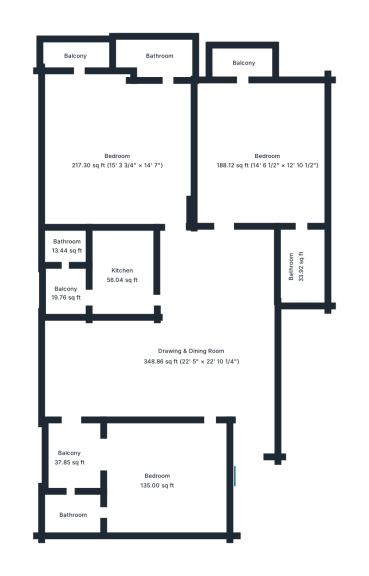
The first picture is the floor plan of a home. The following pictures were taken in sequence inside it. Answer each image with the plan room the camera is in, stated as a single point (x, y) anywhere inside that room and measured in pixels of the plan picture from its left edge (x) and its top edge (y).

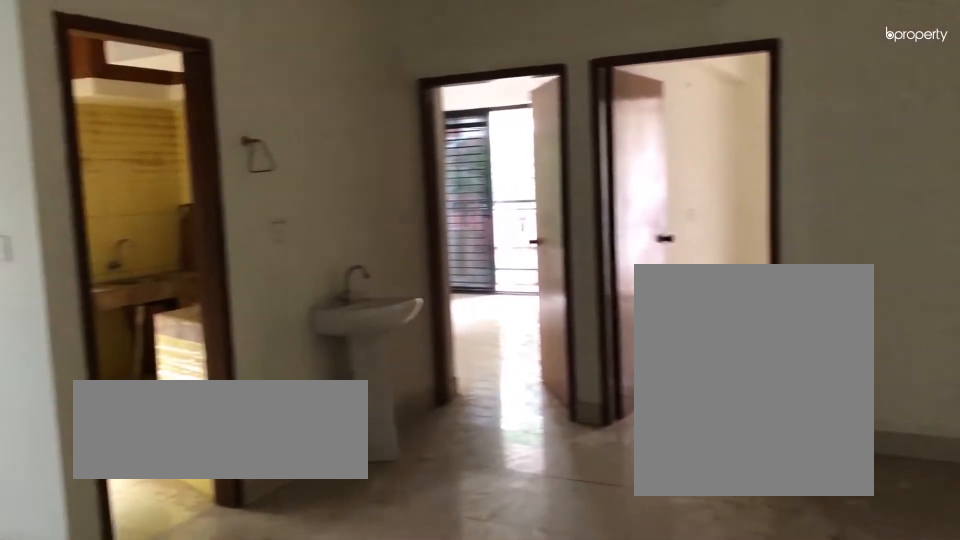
(192, 357)
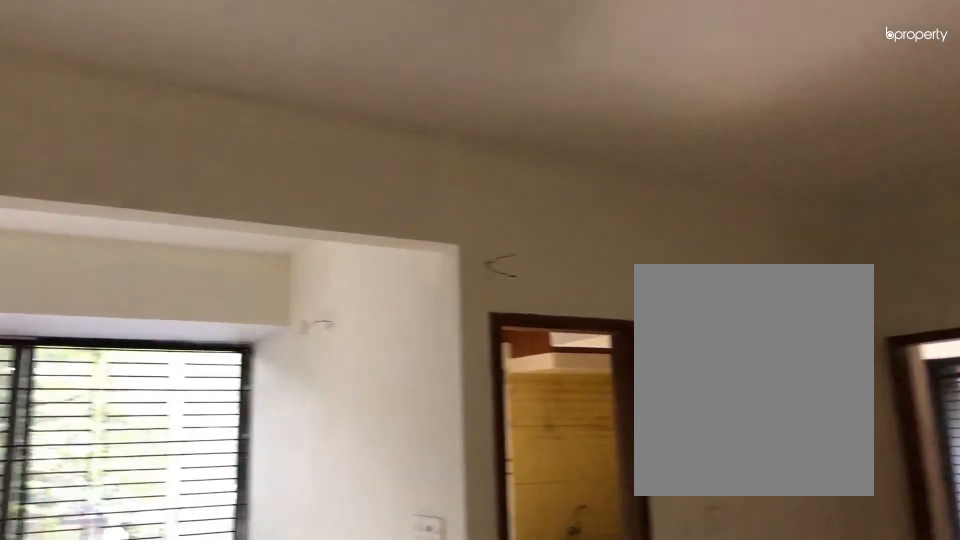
(191, 357)
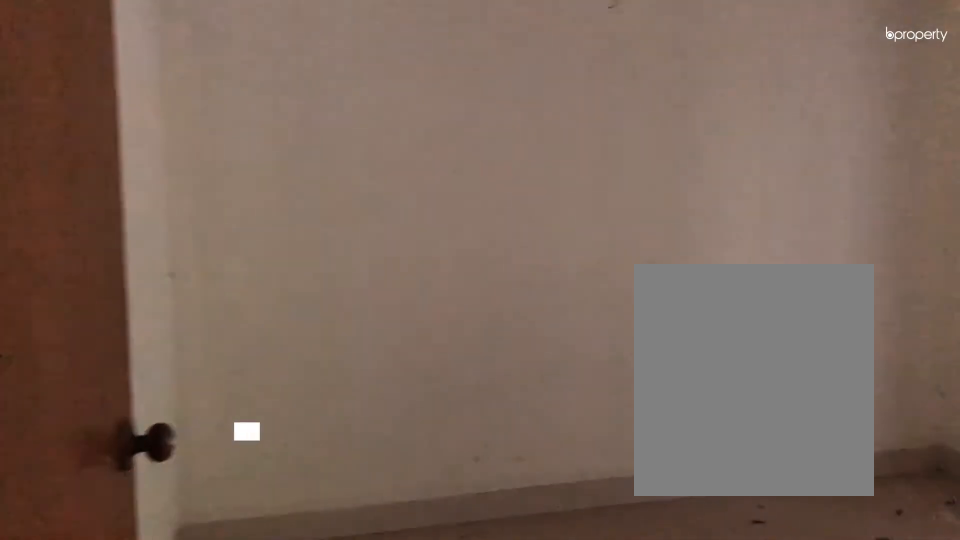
(153, 483)
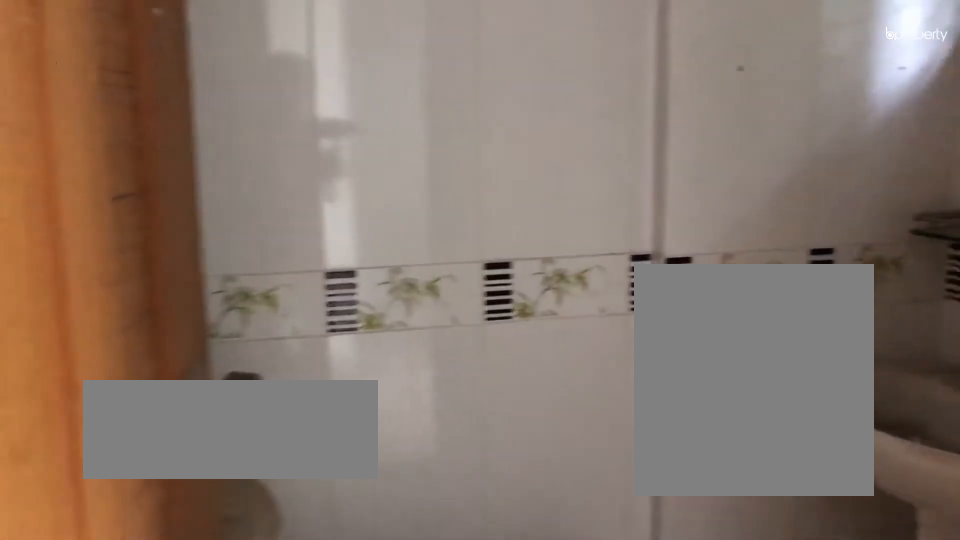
(76, 511)
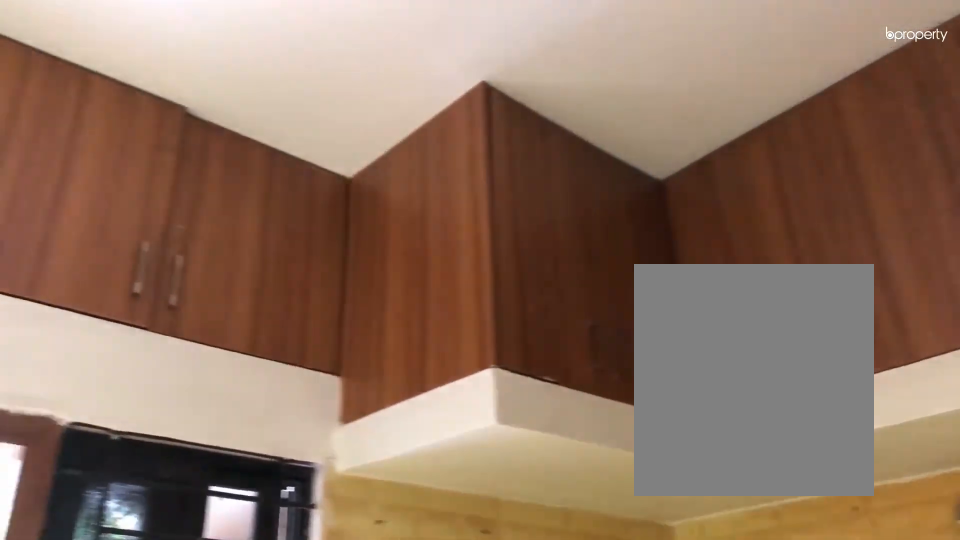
(121, 268)
